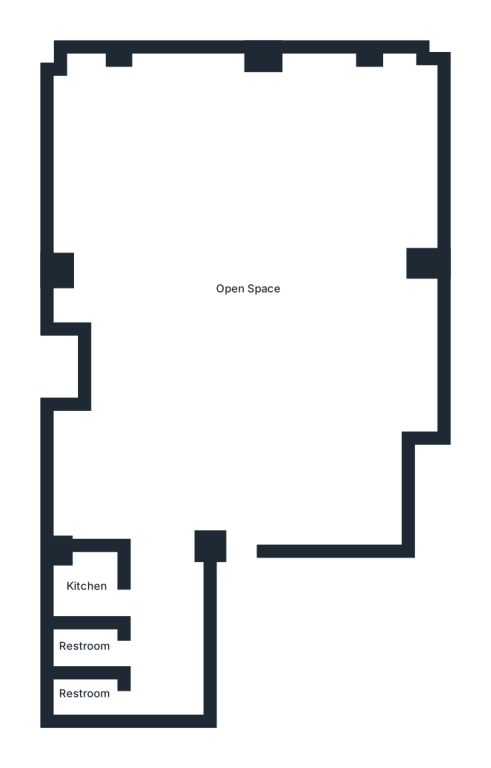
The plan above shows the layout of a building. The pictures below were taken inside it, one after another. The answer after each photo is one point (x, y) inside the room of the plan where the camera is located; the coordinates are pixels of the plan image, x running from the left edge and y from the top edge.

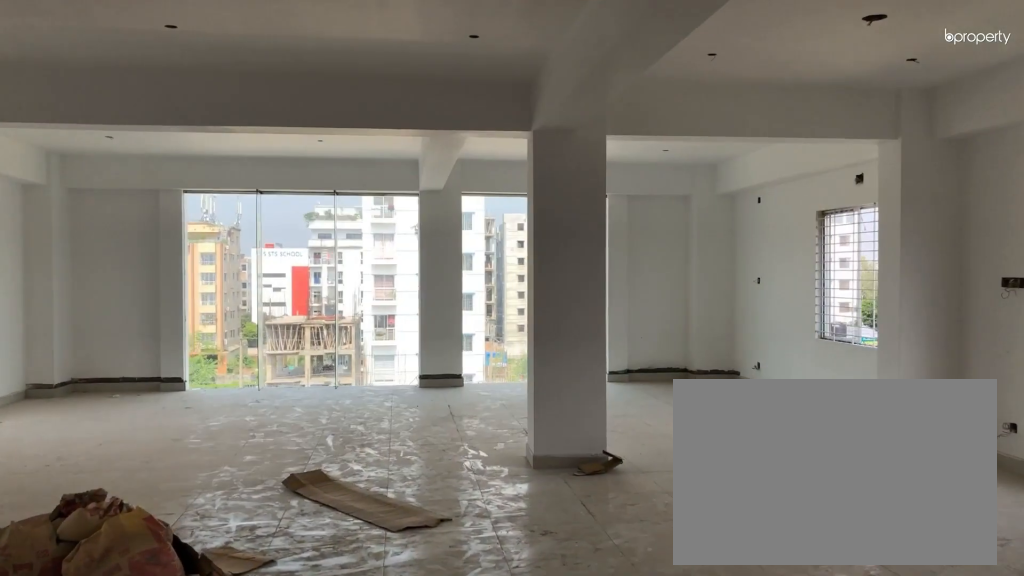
(242, 503)
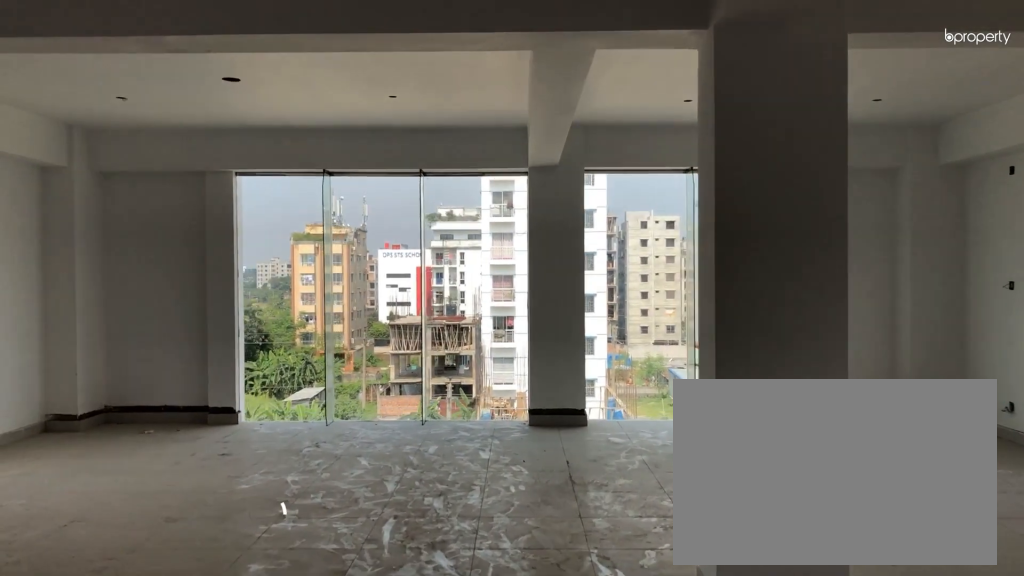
(248, 292)
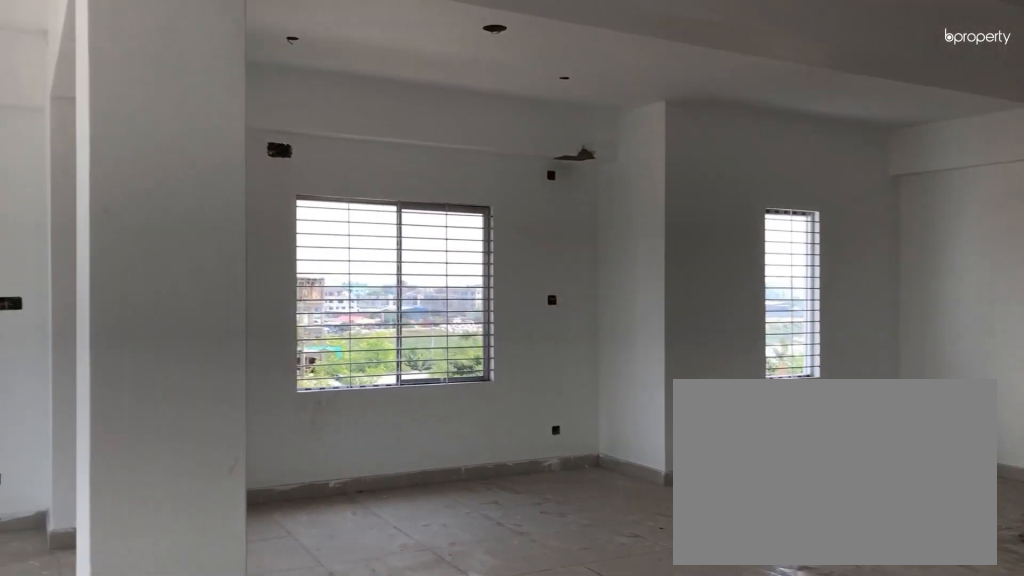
(248, 292)
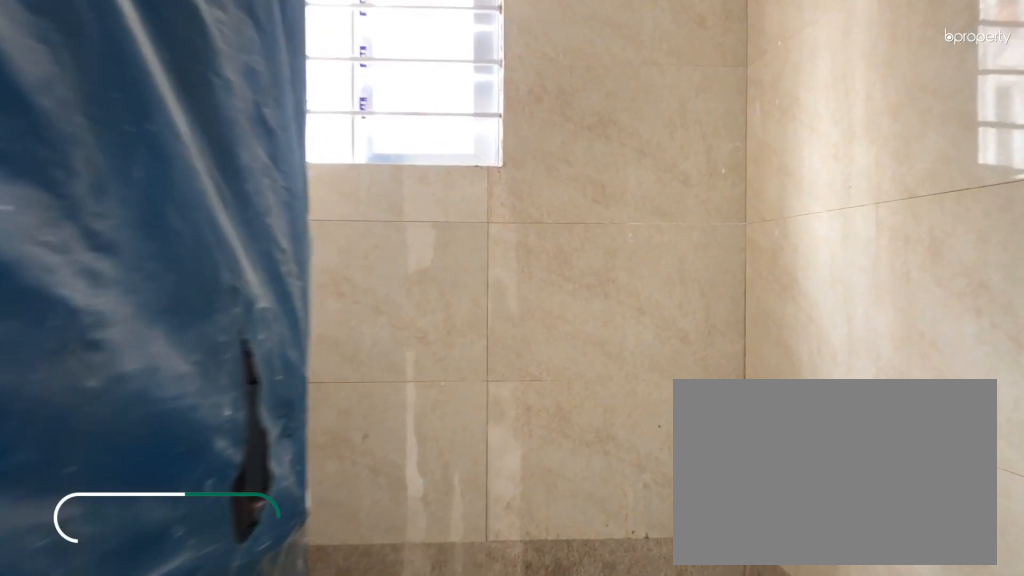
(85, 645)
